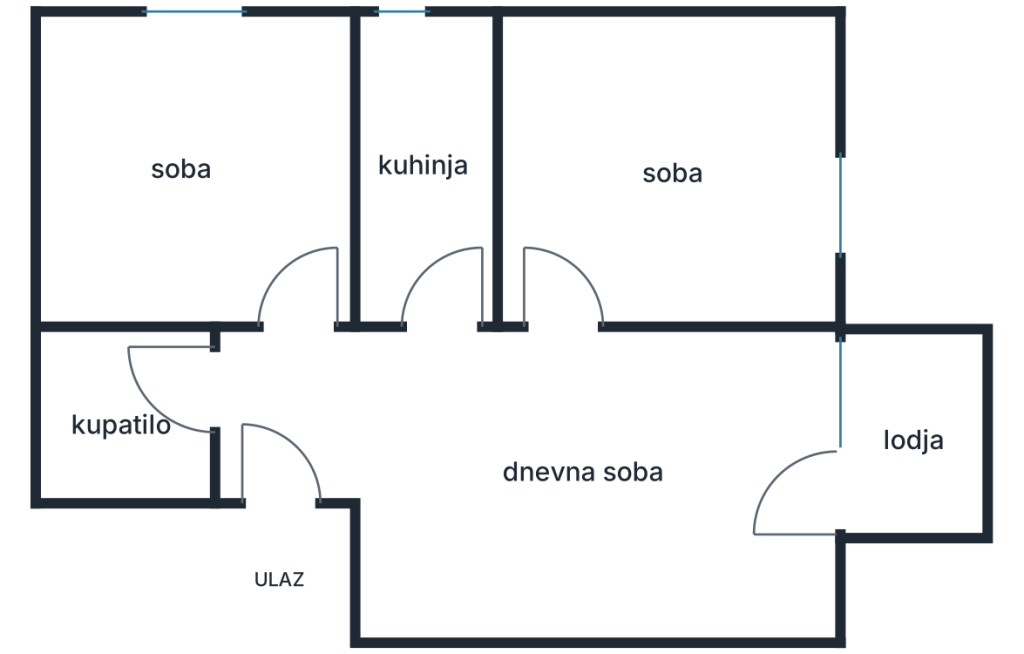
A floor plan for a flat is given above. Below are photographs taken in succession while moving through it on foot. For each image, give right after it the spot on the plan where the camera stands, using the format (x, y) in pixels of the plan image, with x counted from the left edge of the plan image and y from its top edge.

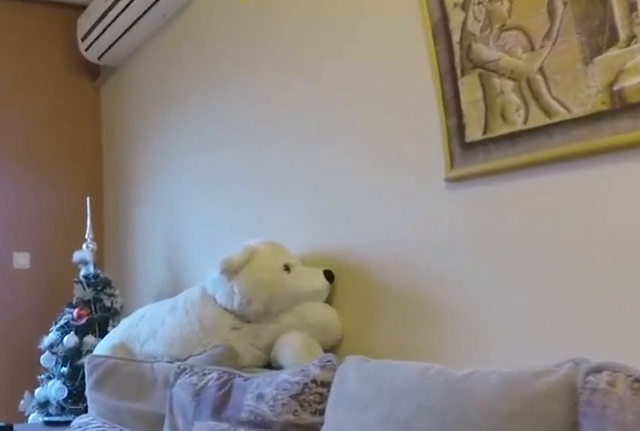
(513, 426)
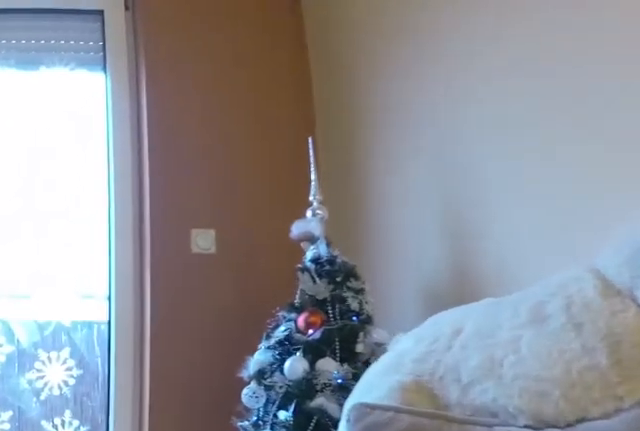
(587, 440)
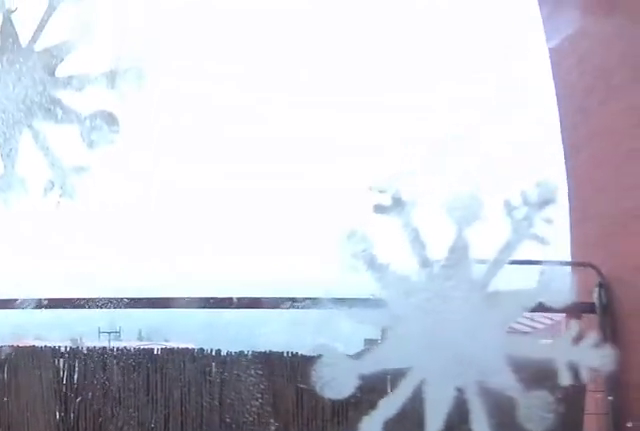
(765, 492)
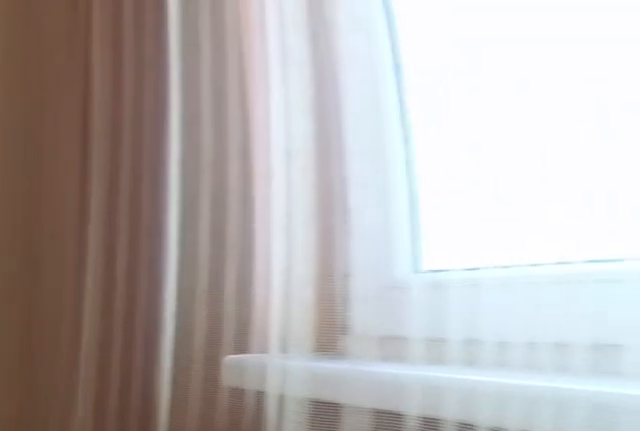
(754, 453)
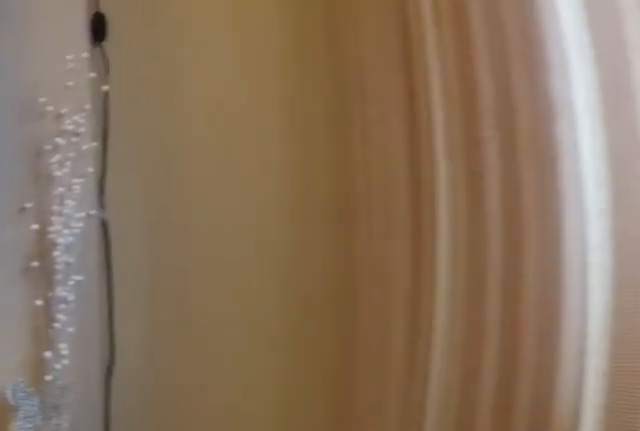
(754, 419)
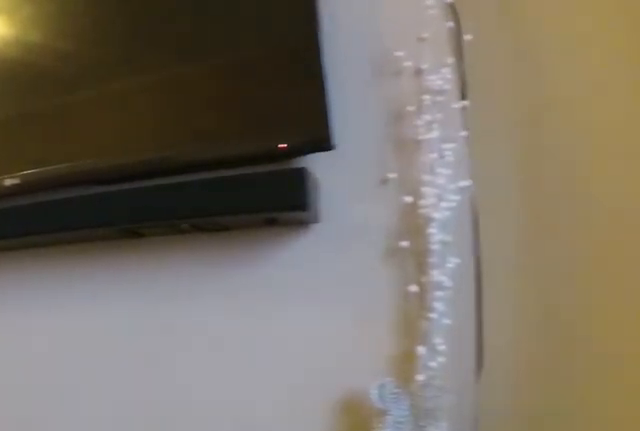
(760, 406)
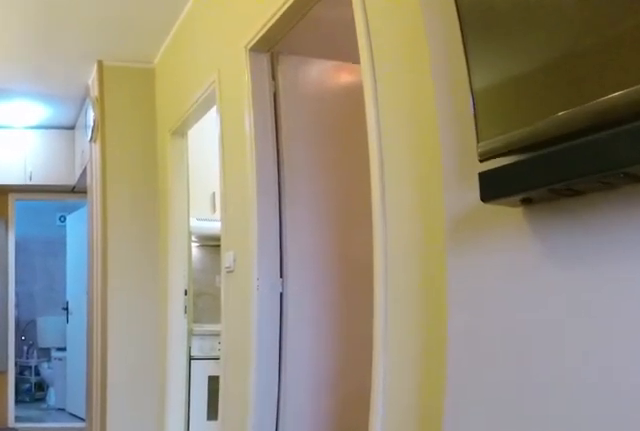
(757, 386)
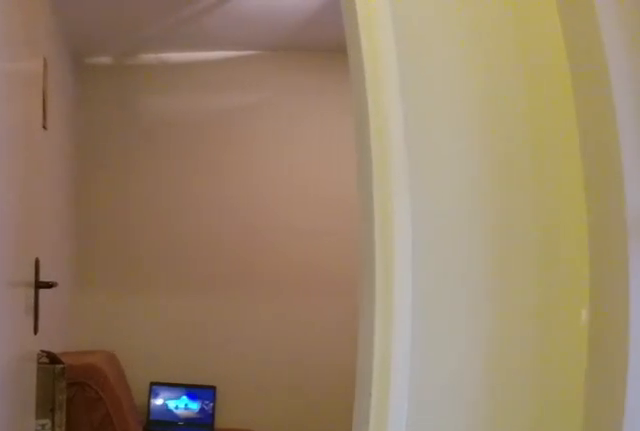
(604, 409)
